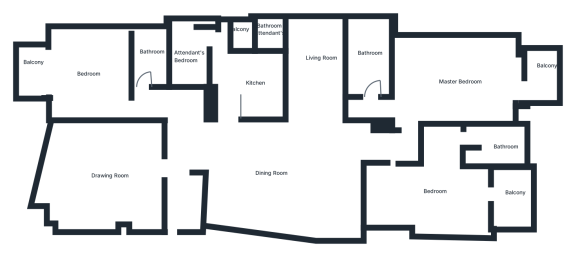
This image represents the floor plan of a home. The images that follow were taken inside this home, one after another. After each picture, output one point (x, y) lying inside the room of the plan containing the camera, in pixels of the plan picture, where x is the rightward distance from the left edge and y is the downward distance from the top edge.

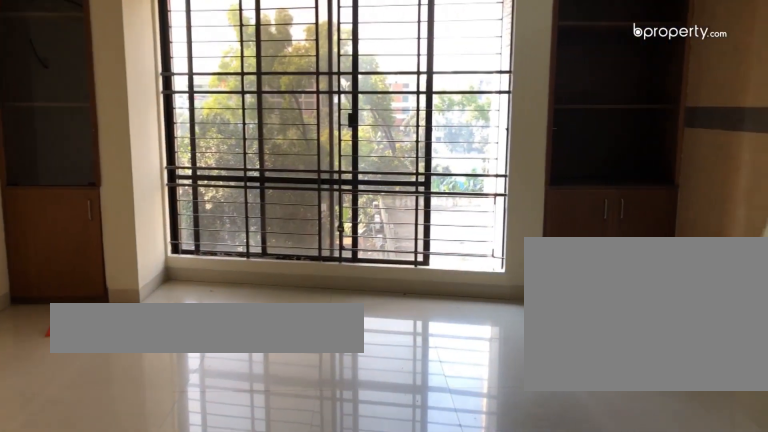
(118, 175)
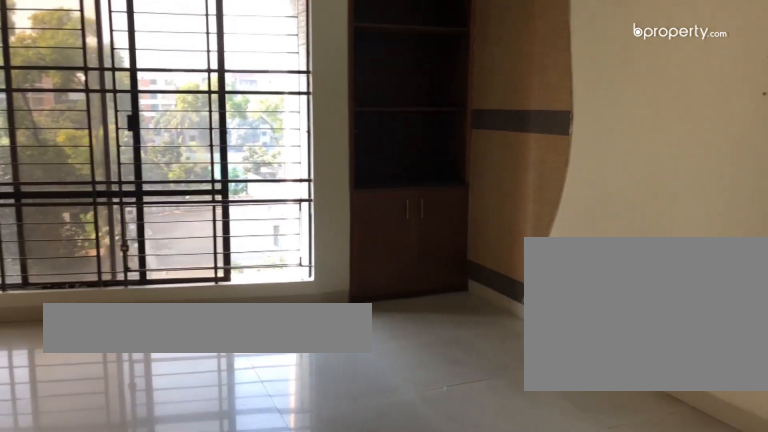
(118, 175)
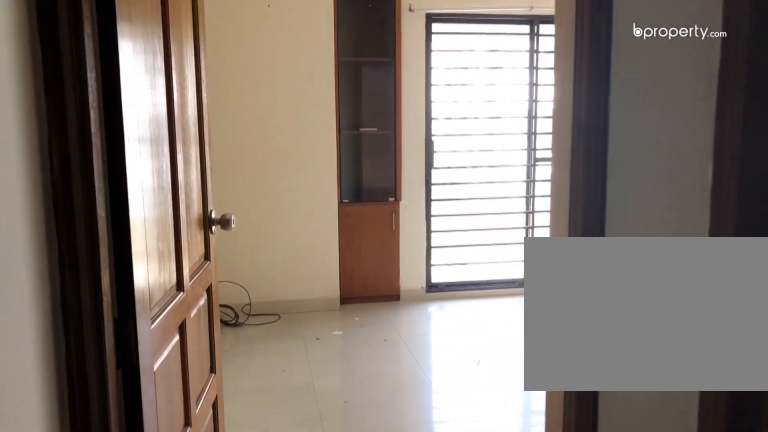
(151, 104)
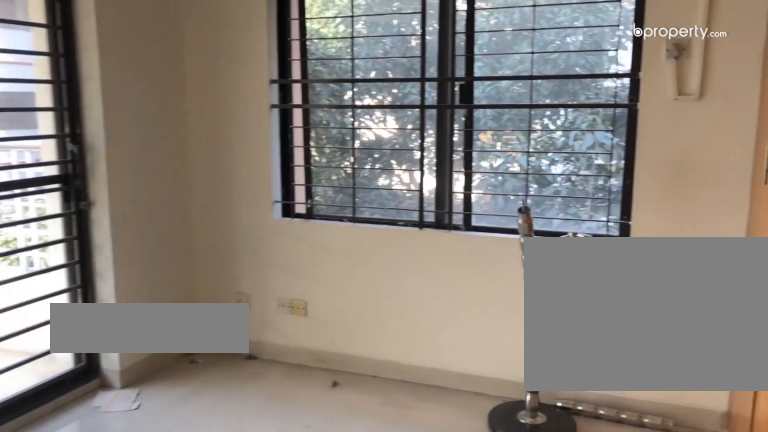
(93, 77)
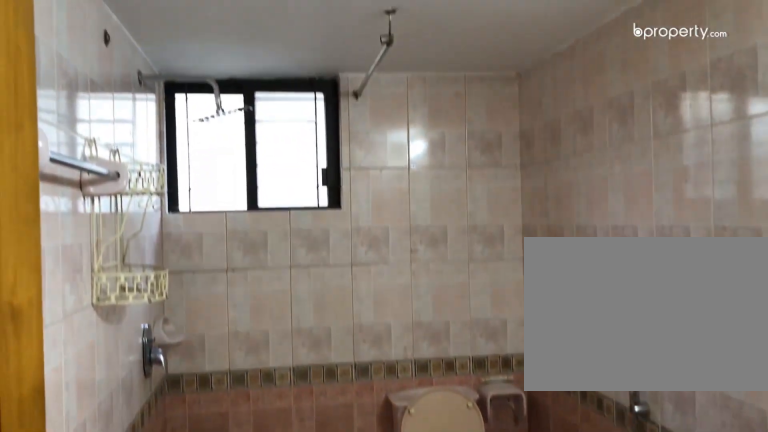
(145, 66)
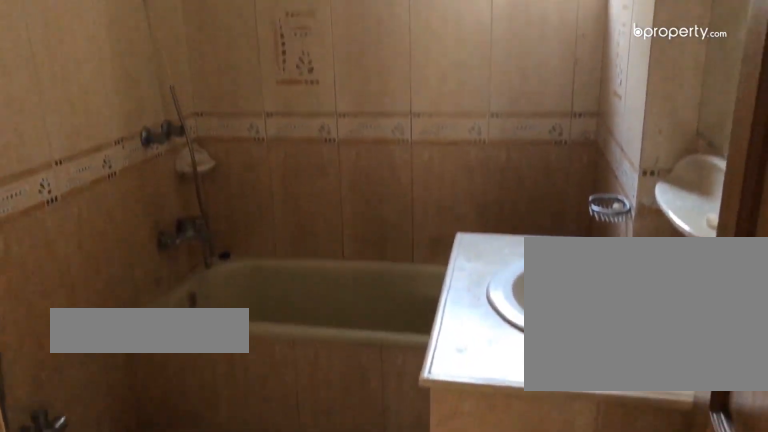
(367, 55)
